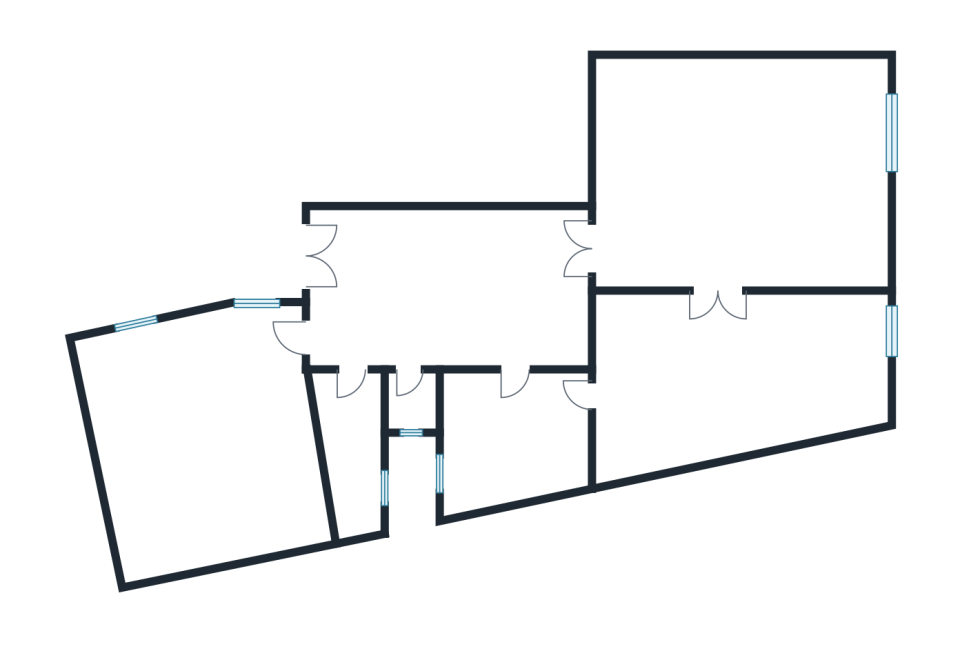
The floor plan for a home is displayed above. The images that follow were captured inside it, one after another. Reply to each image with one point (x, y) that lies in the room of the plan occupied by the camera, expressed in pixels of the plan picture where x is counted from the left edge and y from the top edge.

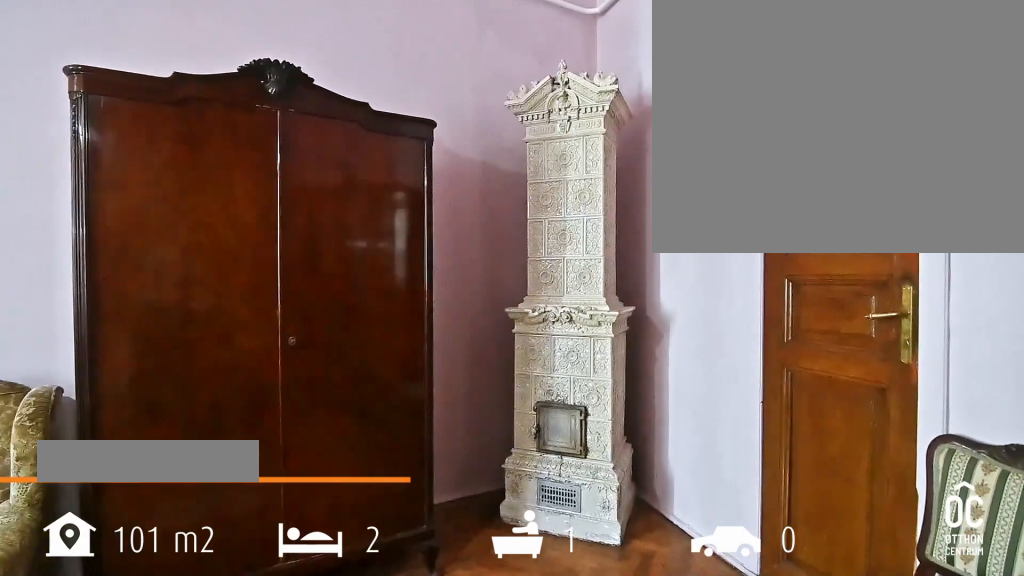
(733, 370)
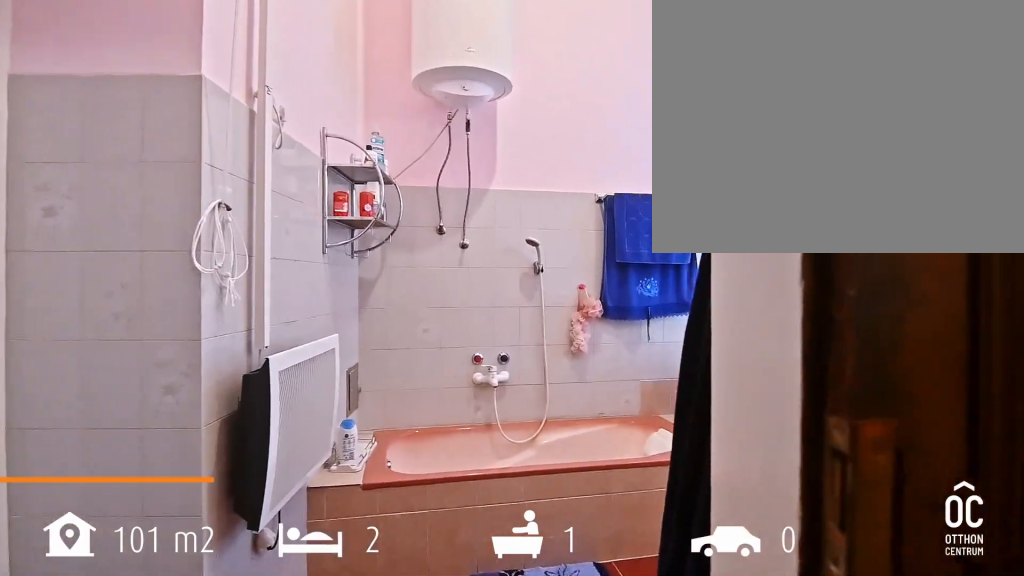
(506, 433)
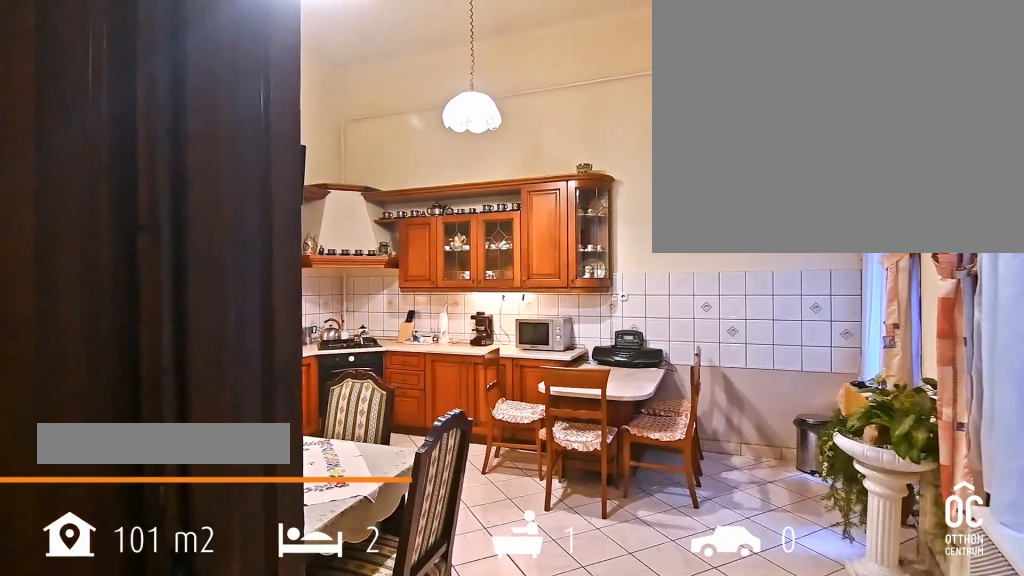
(205, 442)
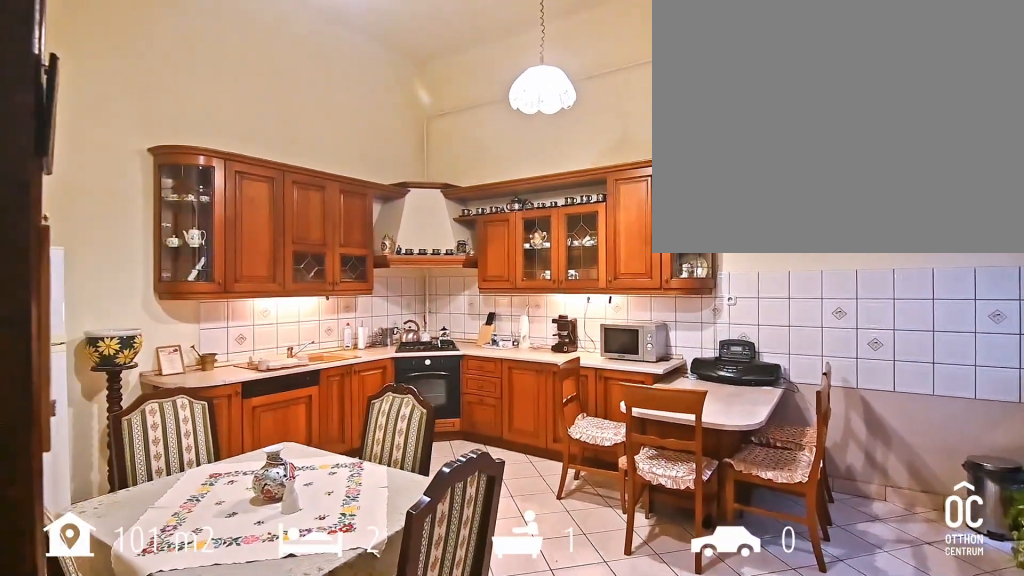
(205, 442)
